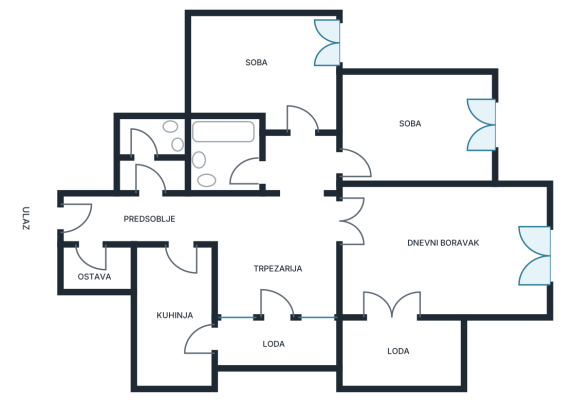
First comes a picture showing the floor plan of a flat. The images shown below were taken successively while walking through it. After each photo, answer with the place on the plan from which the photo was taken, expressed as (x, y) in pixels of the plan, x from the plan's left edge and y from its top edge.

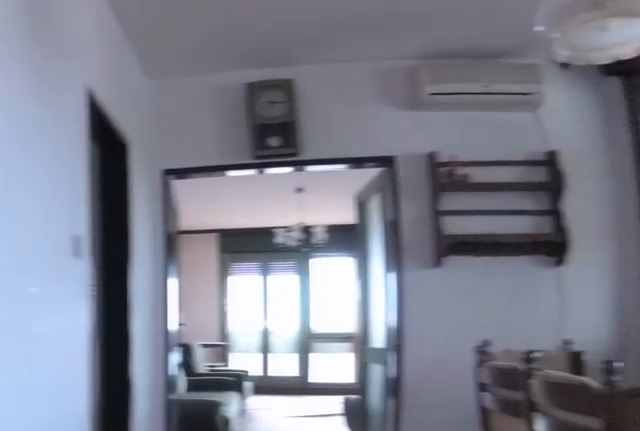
(170, 226)
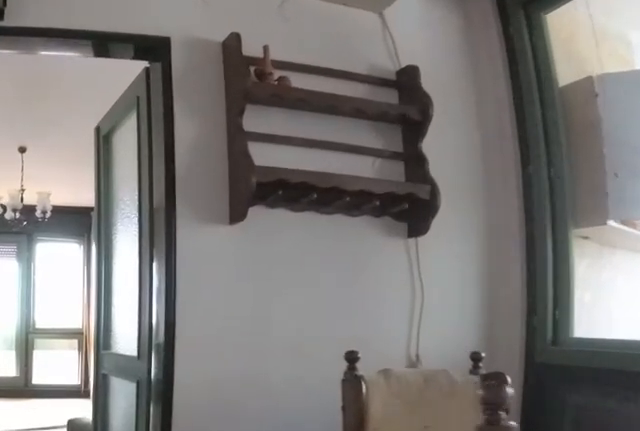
(237, 218)
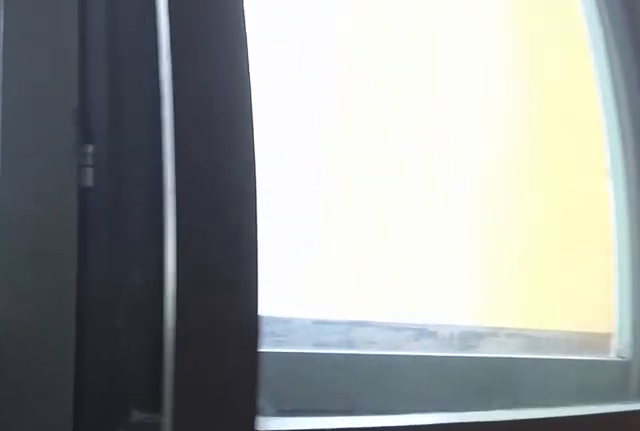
(498, 256)
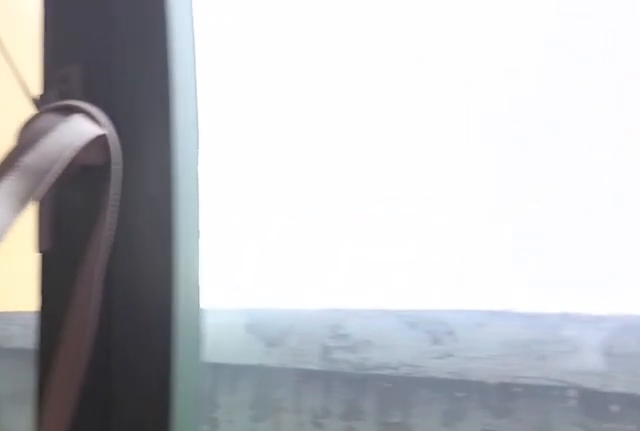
(506, 269)
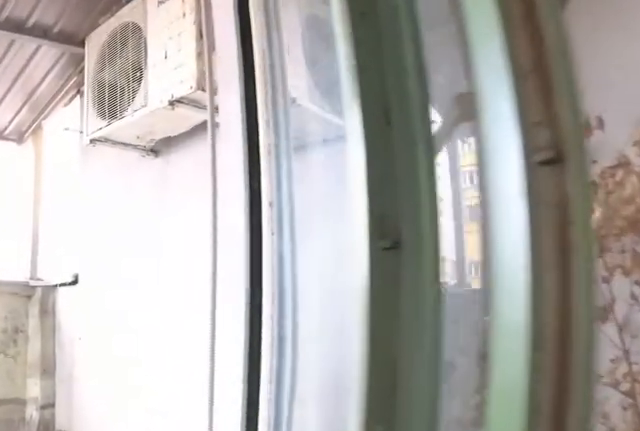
(406, 277)
